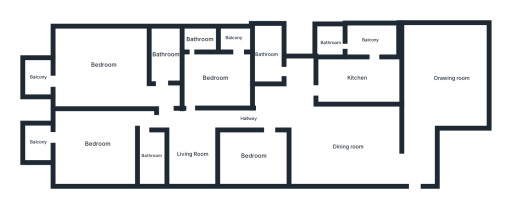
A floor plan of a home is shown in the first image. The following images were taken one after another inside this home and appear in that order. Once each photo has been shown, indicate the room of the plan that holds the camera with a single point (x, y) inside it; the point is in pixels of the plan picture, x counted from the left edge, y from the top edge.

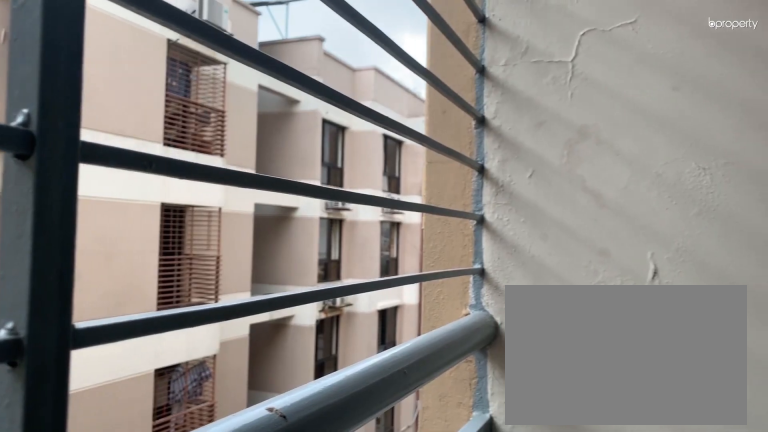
(233, 38)
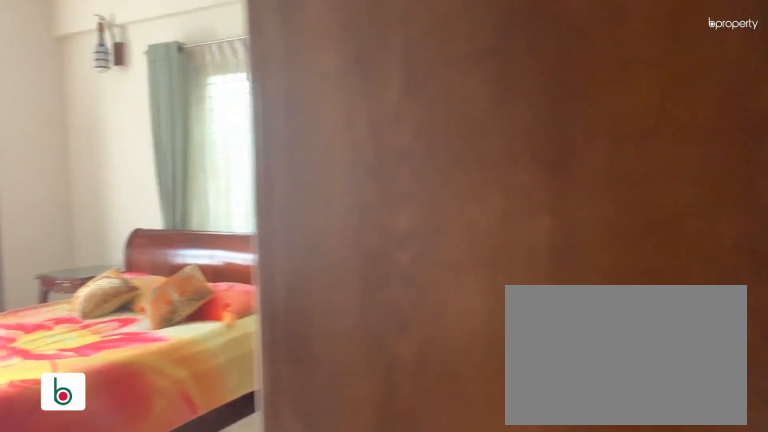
(103, 64)
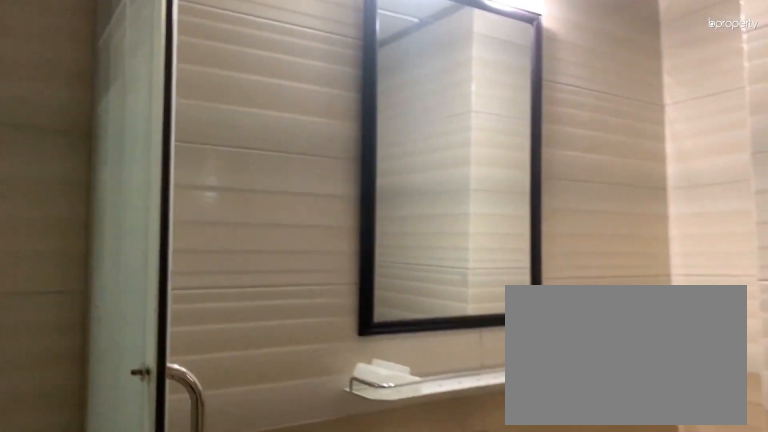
(151, 154)
